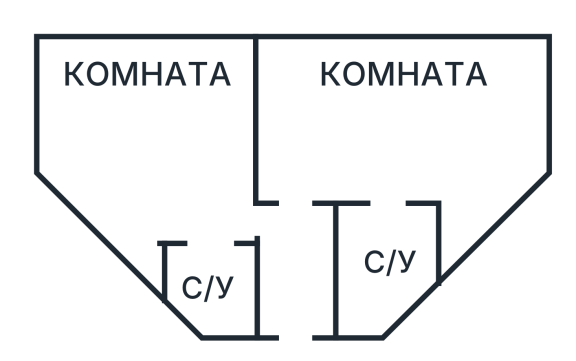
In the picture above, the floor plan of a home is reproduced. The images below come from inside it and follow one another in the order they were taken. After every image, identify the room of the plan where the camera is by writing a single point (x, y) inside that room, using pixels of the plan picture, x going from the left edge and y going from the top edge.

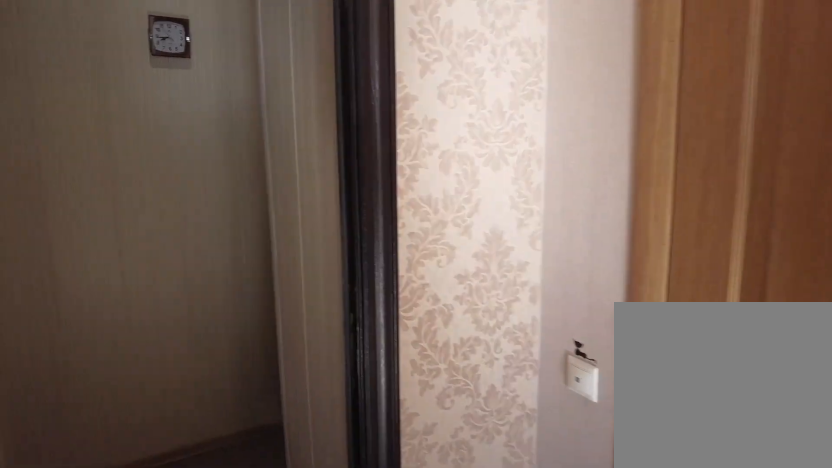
(241, 221)
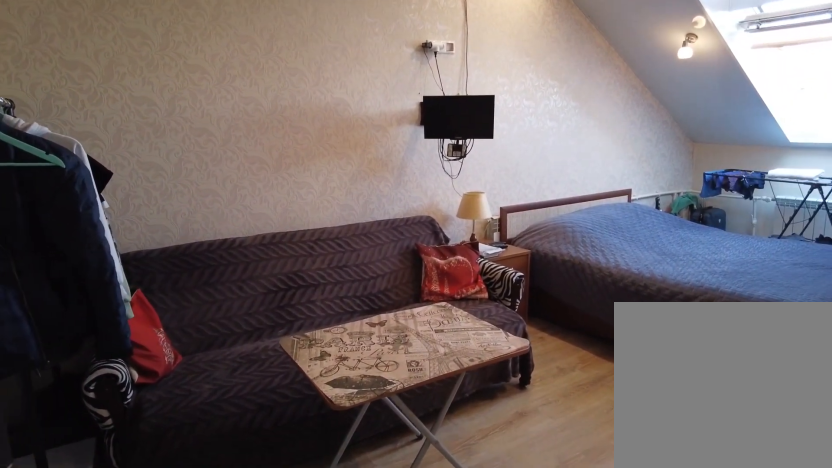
(323, 174)
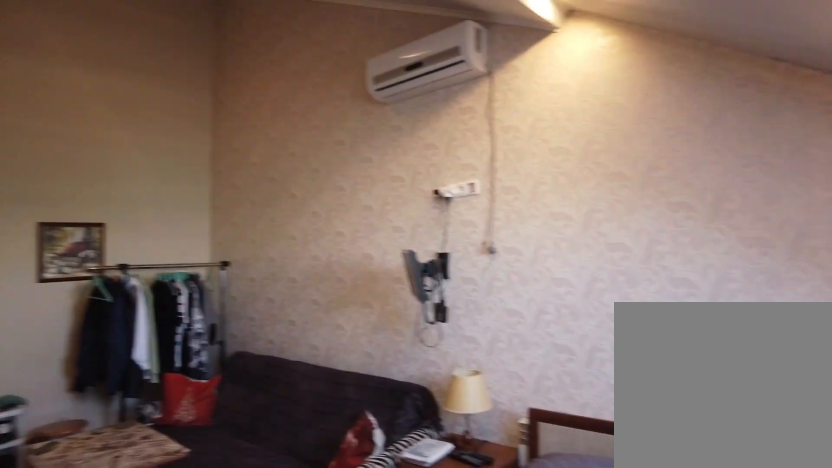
(323, 174)
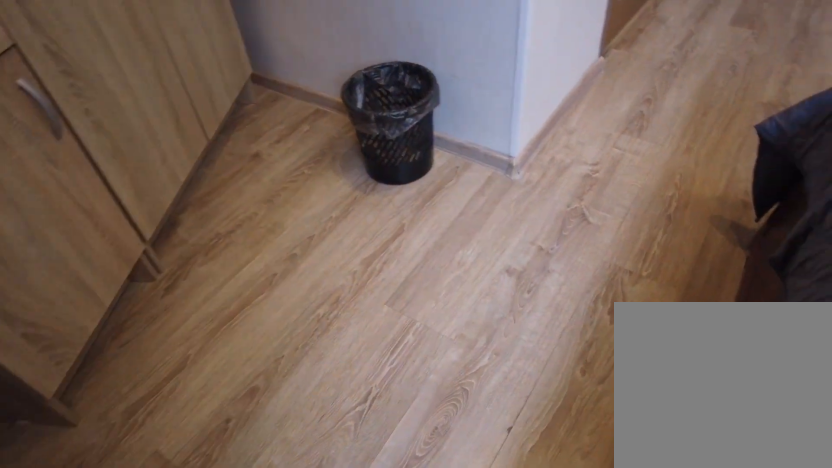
(520, 150)
